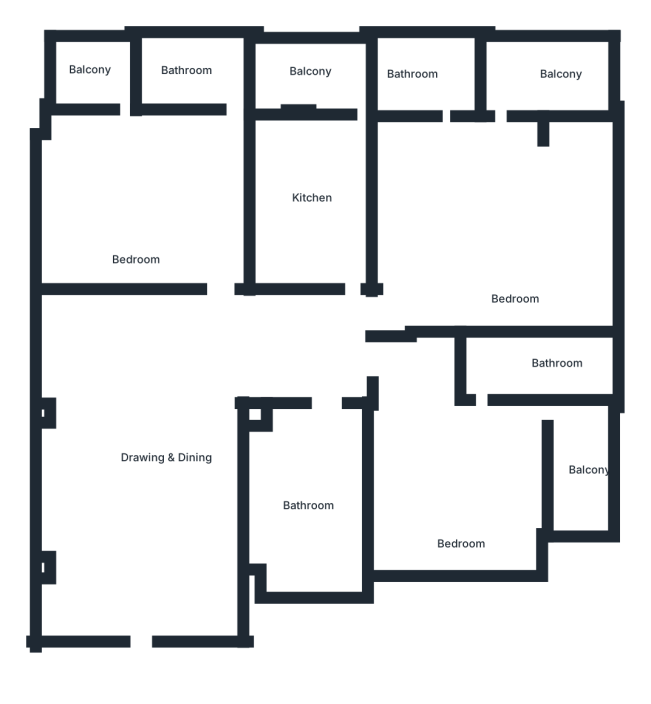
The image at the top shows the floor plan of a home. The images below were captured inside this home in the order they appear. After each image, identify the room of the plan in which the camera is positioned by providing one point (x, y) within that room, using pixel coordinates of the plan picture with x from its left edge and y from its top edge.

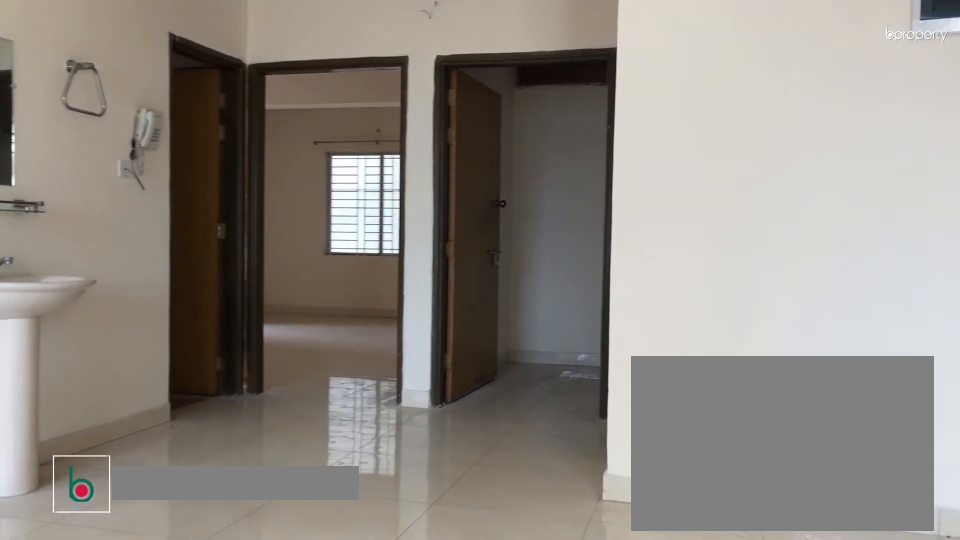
(169, 425)
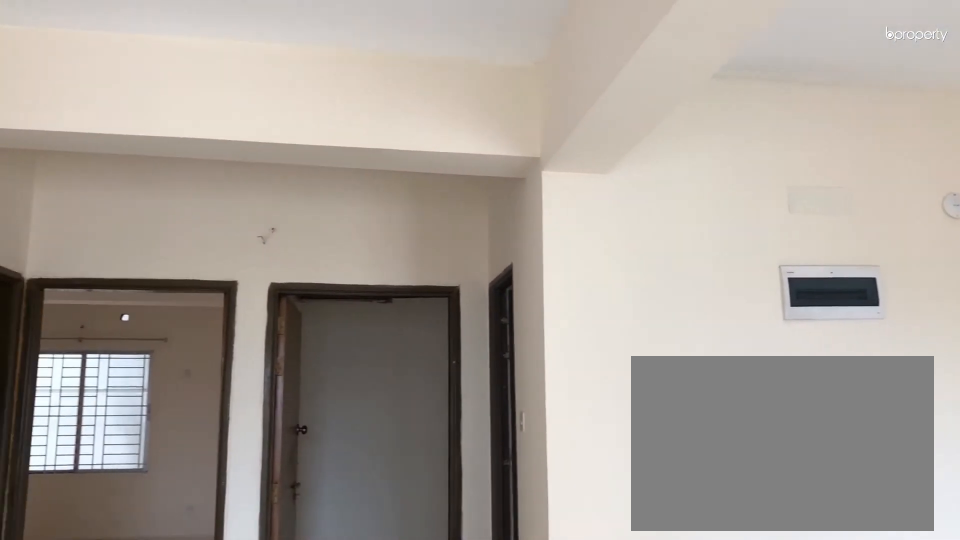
(169, 424)
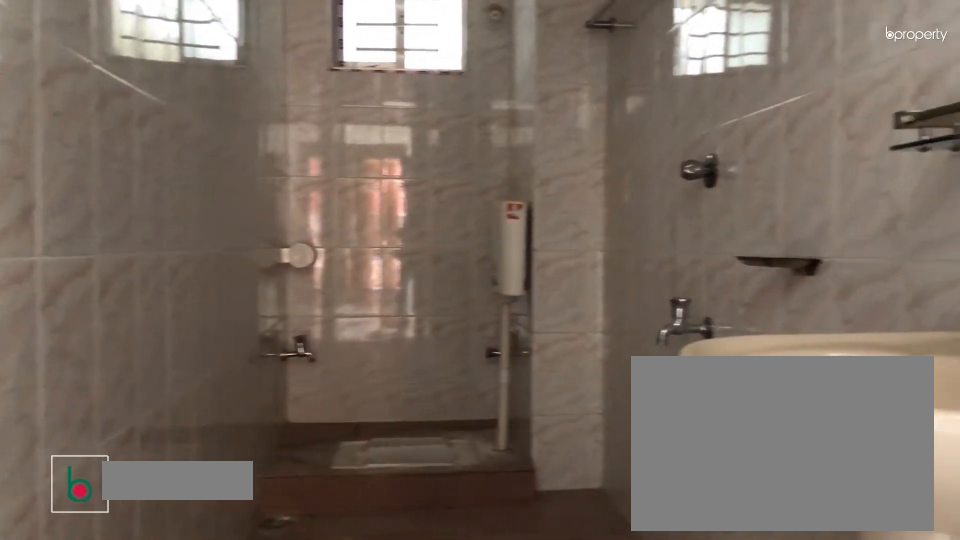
(304, 491)
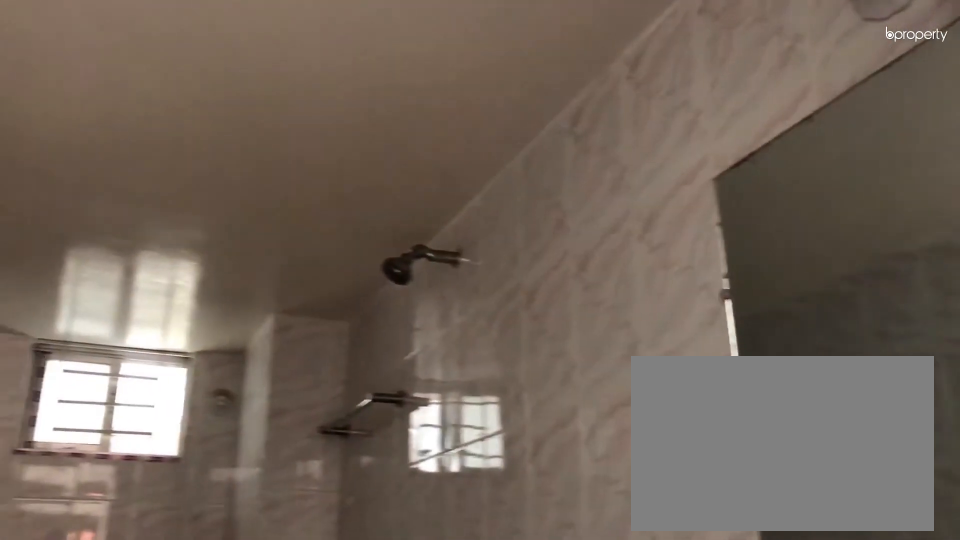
(304, 491)
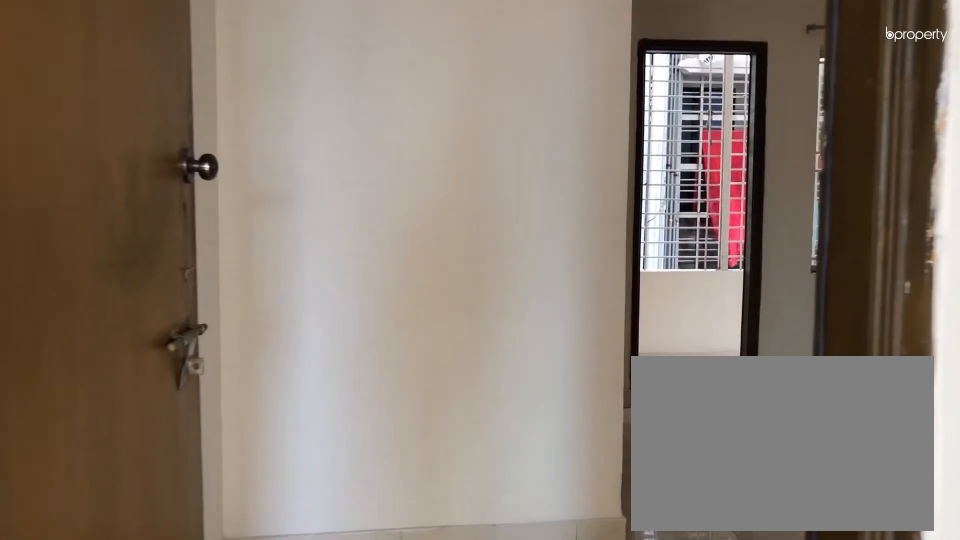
(394, 358)
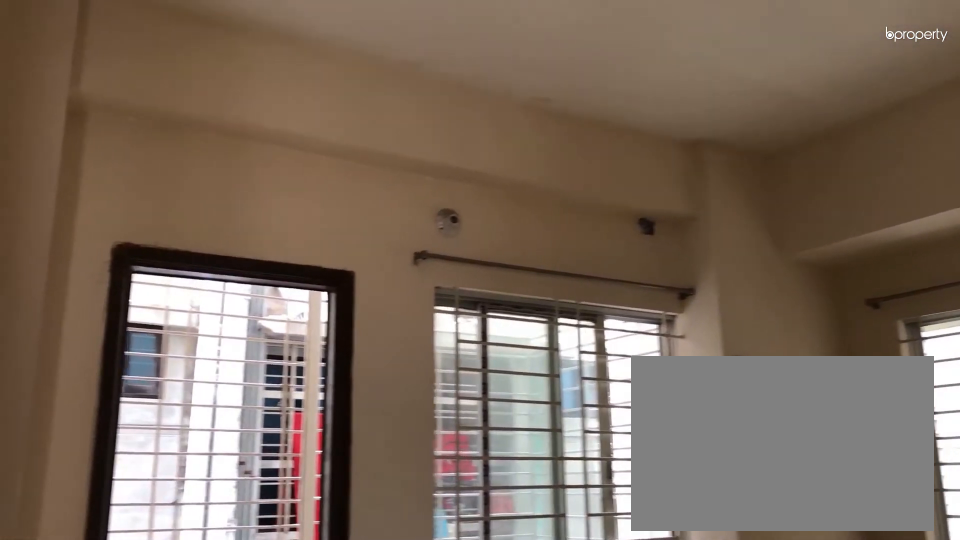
(461, 491)
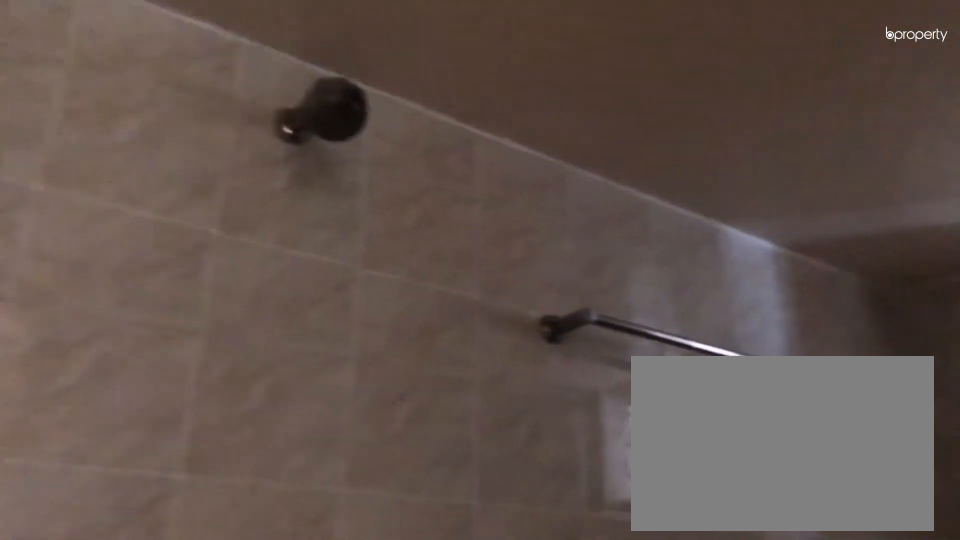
(532, 362)
